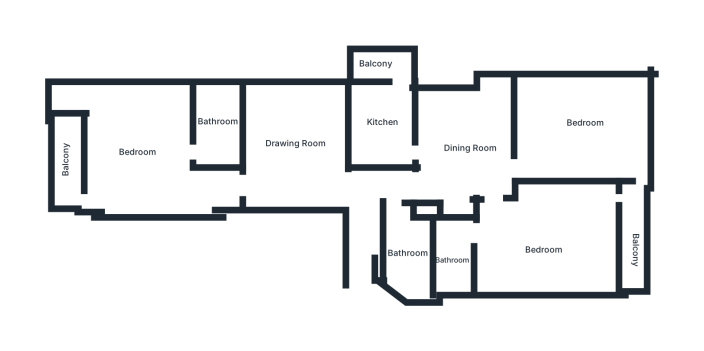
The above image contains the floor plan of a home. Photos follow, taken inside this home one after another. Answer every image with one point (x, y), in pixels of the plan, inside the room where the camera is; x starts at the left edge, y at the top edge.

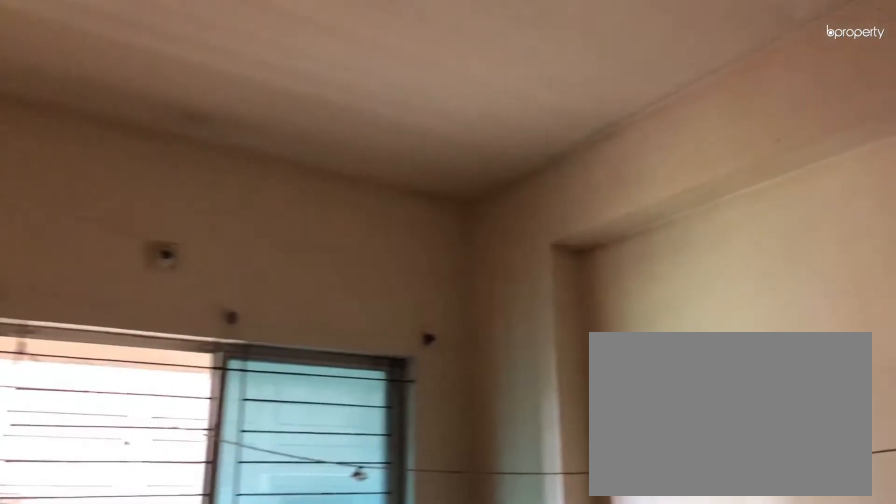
(554, 239)
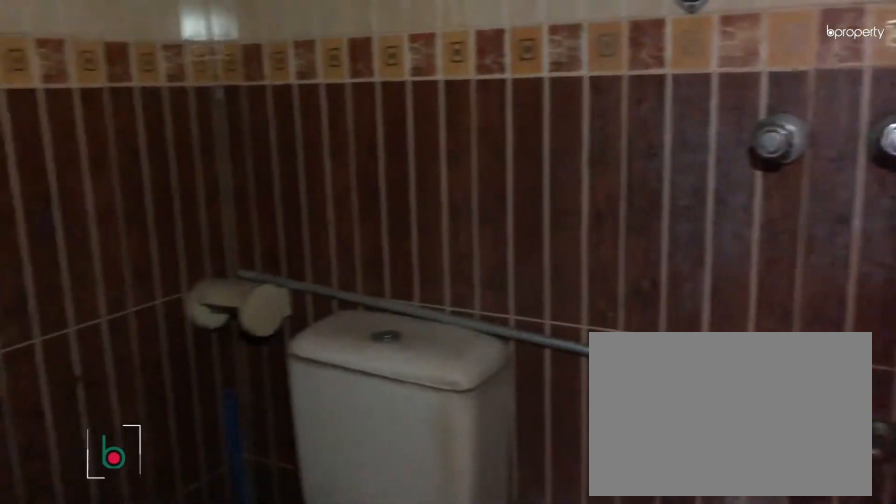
(455, 260)
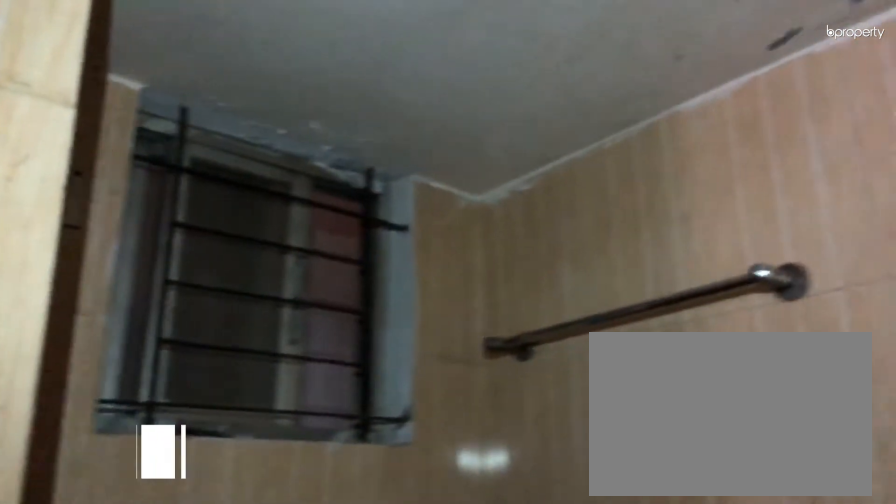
(455, 260)
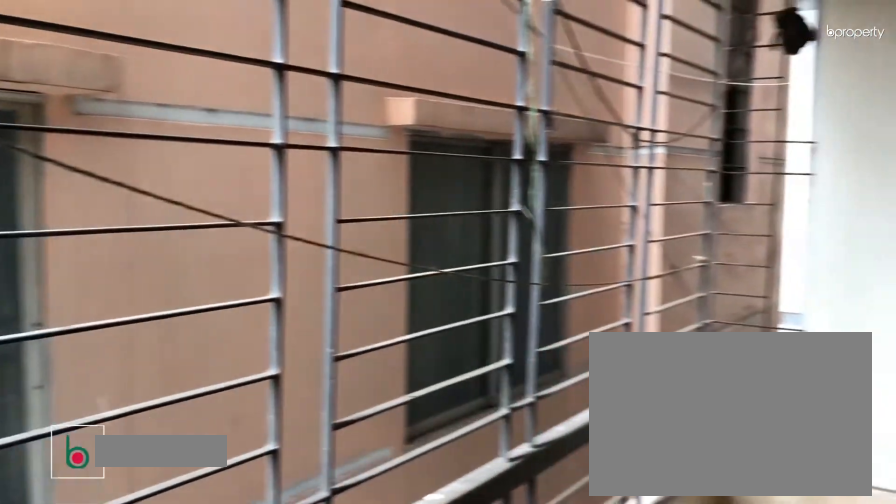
(634, 239)
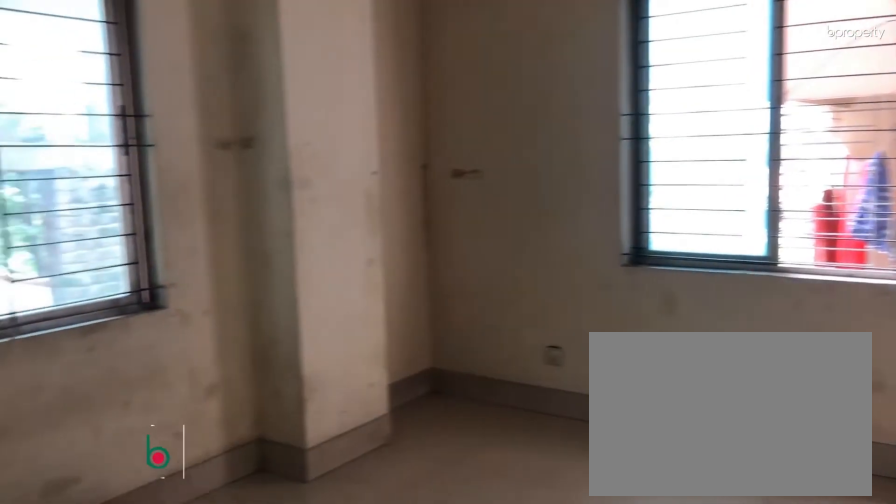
(584, 129)
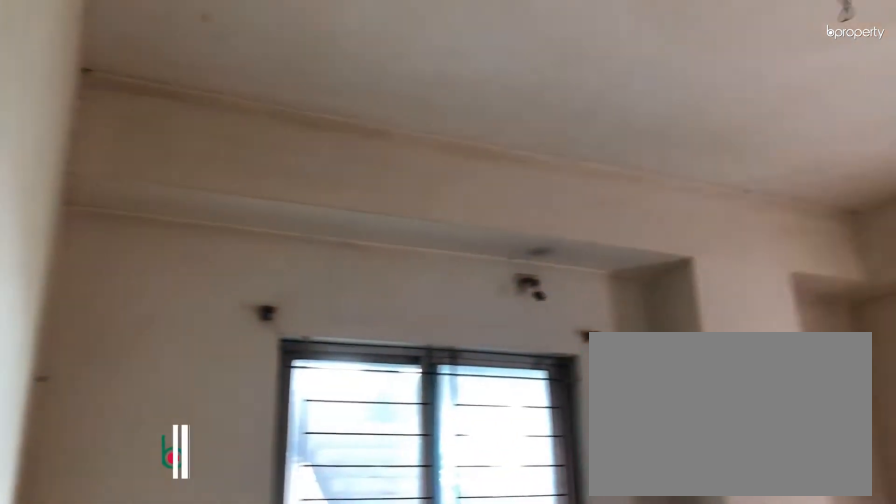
(584, 129)
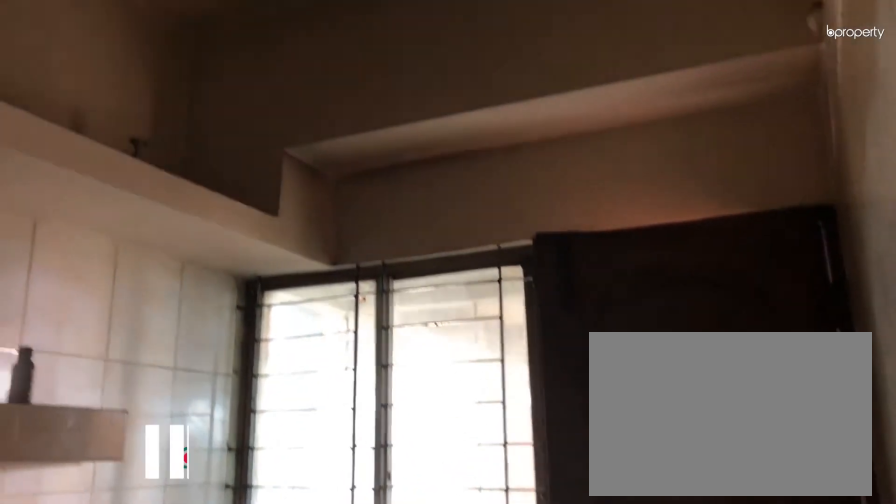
(379, 129)
